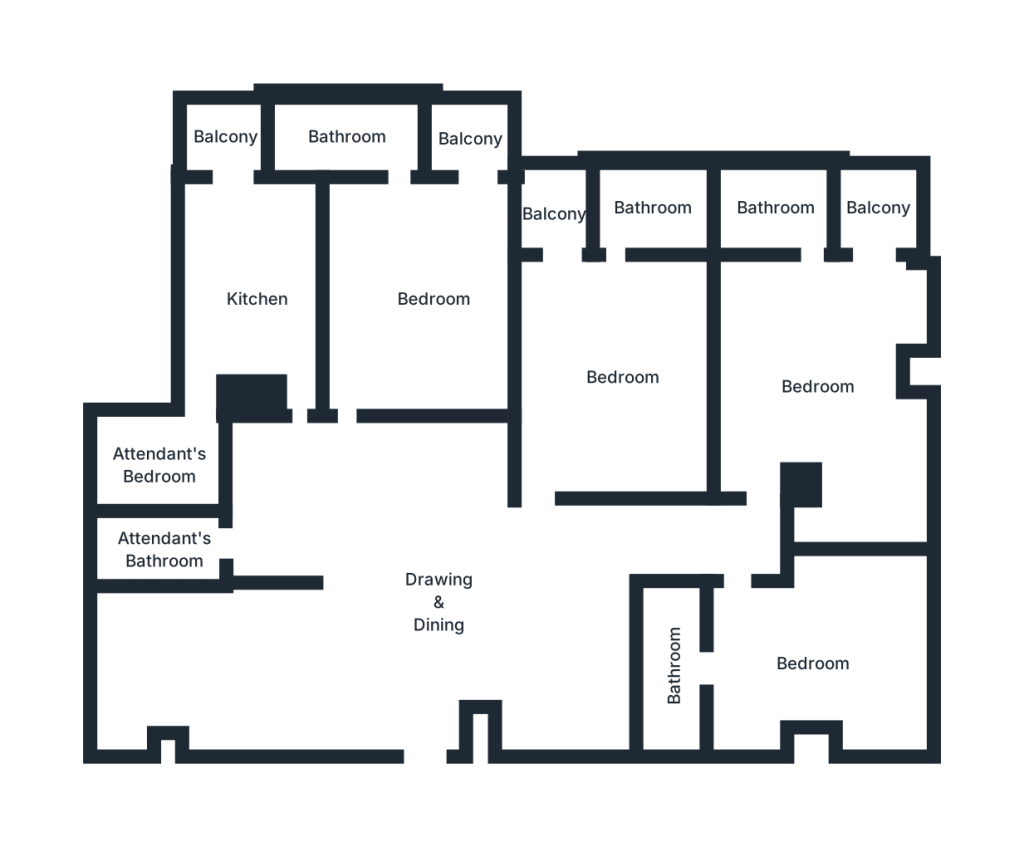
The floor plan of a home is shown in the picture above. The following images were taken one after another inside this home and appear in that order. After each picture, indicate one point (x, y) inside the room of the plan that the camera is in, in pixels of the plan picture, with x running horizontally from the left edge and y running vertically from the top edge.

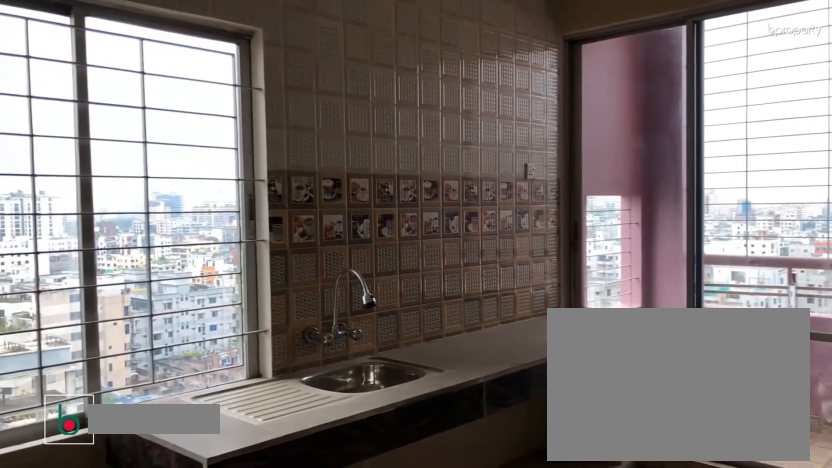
(255, 304)
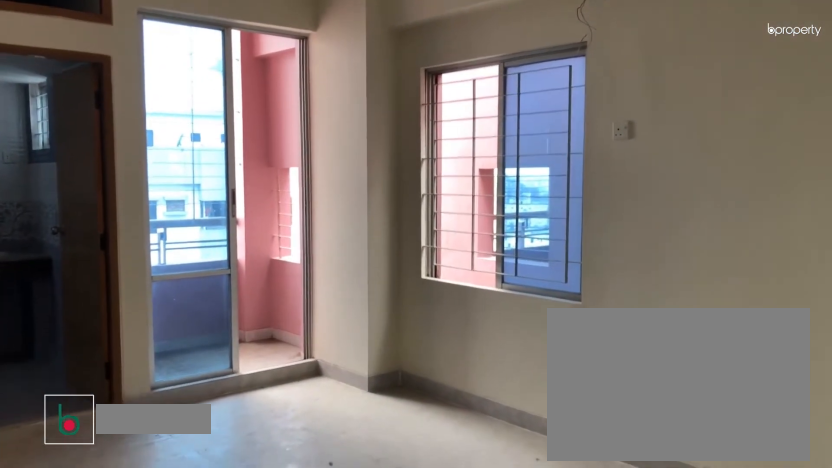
(431, 304)
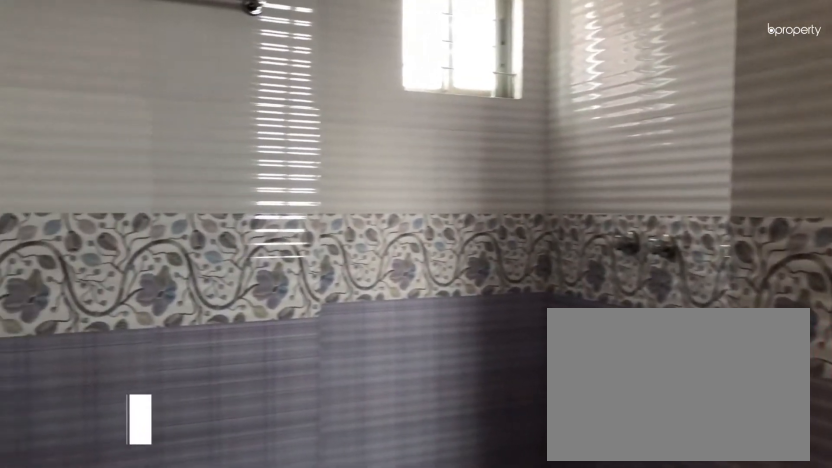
(342, 136)
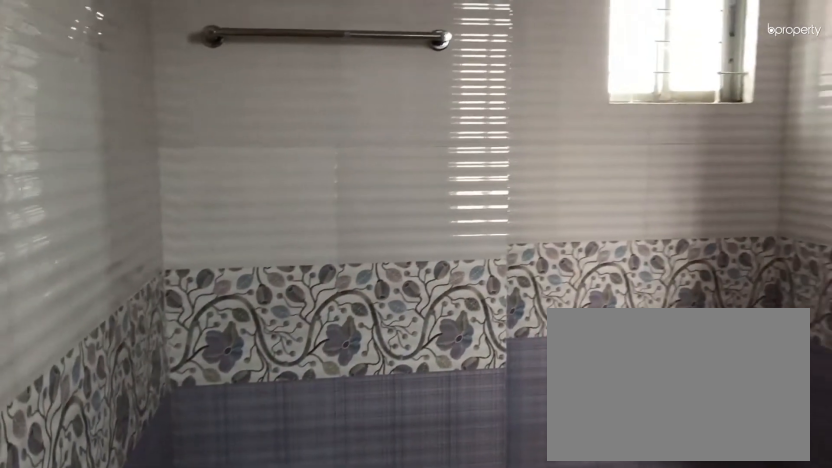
(342, 136)
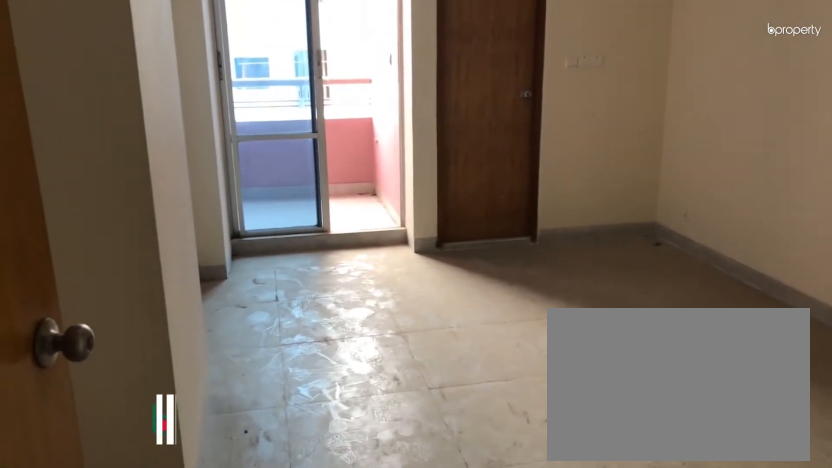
(623, 380)
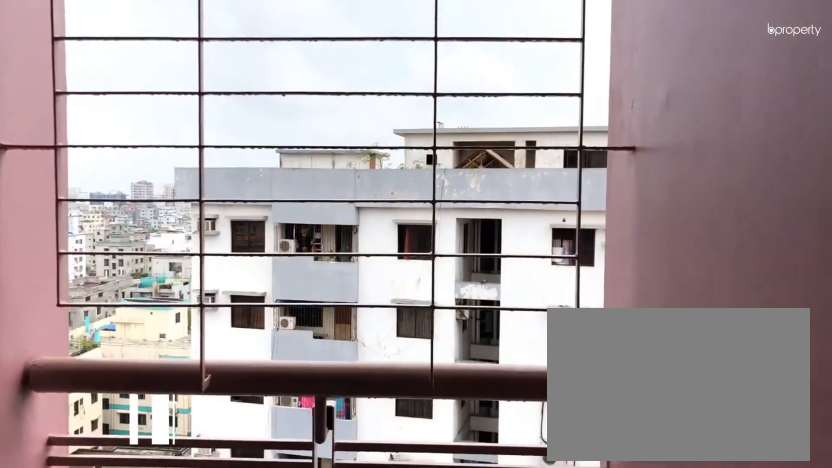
(555, 218)
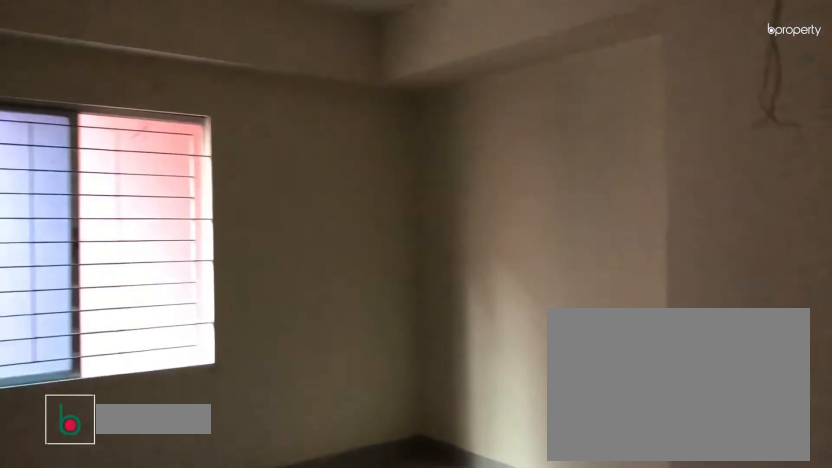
(811, 666)
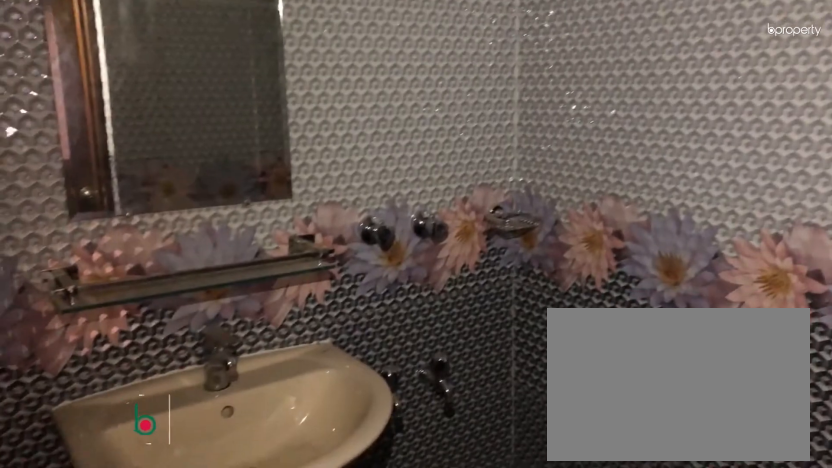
(674, 666)
